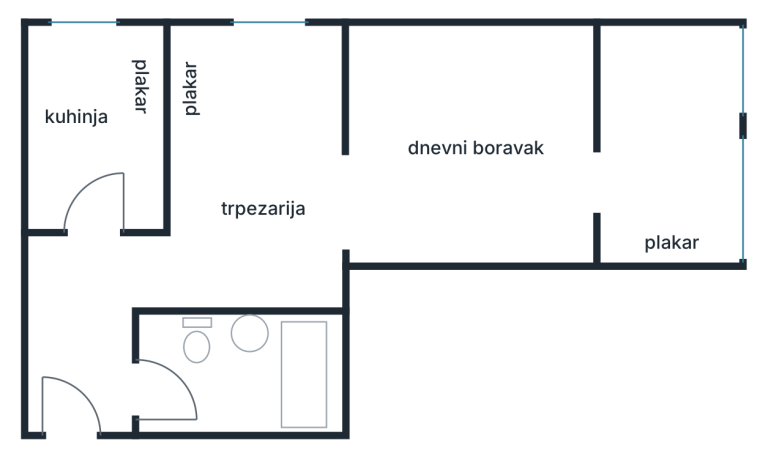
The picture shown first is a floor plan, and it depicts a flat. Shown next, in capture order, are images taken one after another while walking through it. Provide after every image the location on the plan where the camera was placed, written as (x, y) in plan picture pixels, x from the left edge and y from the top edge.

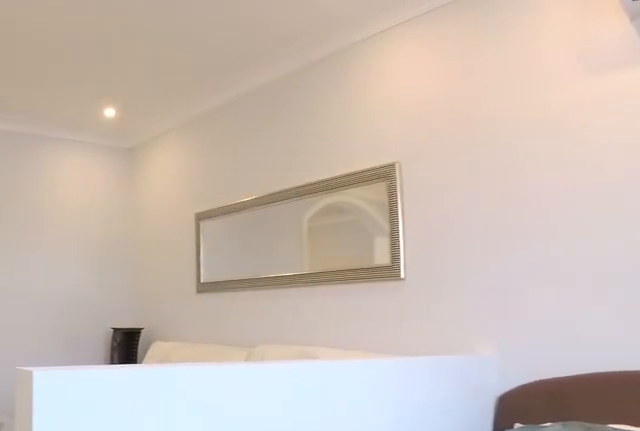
(703, 180)
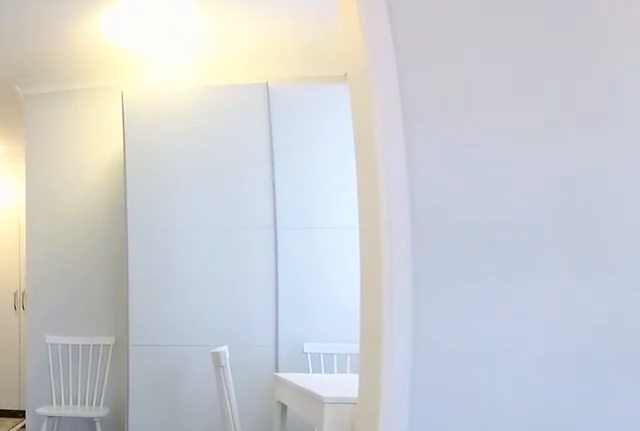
(480, 191)
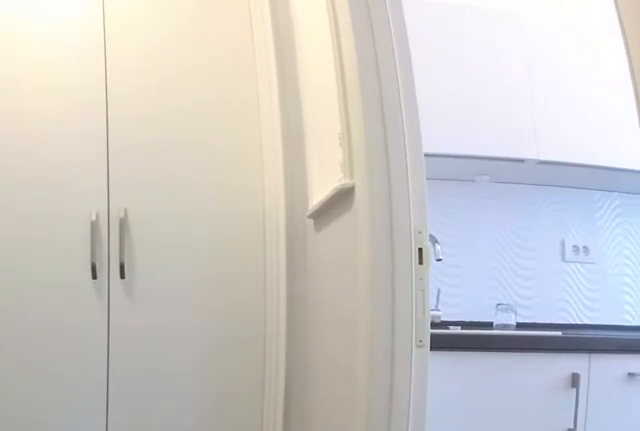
(152, 269)
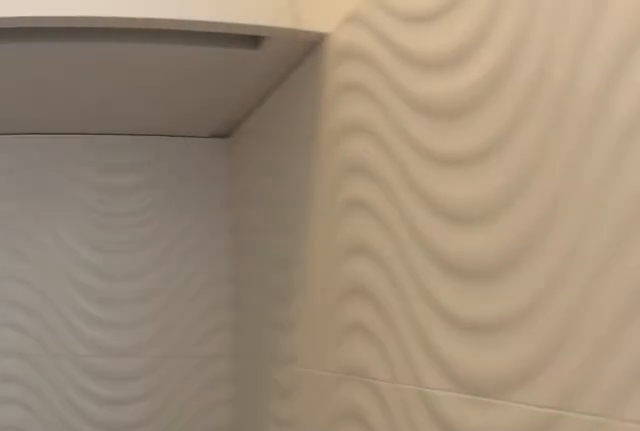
(108, 52)
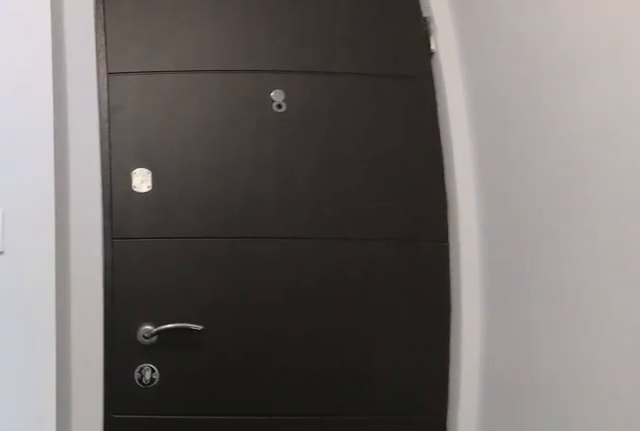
(96, 375)
